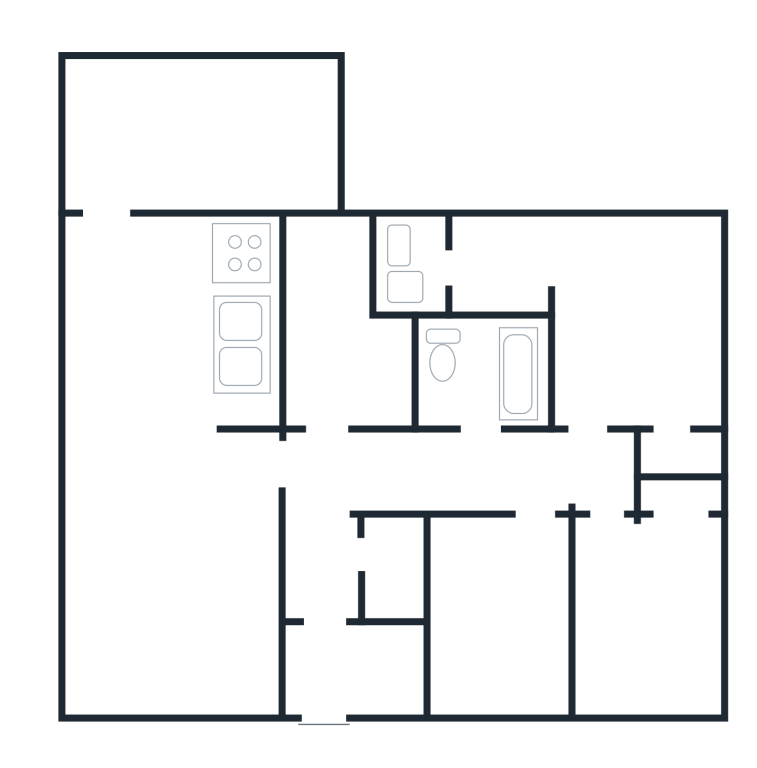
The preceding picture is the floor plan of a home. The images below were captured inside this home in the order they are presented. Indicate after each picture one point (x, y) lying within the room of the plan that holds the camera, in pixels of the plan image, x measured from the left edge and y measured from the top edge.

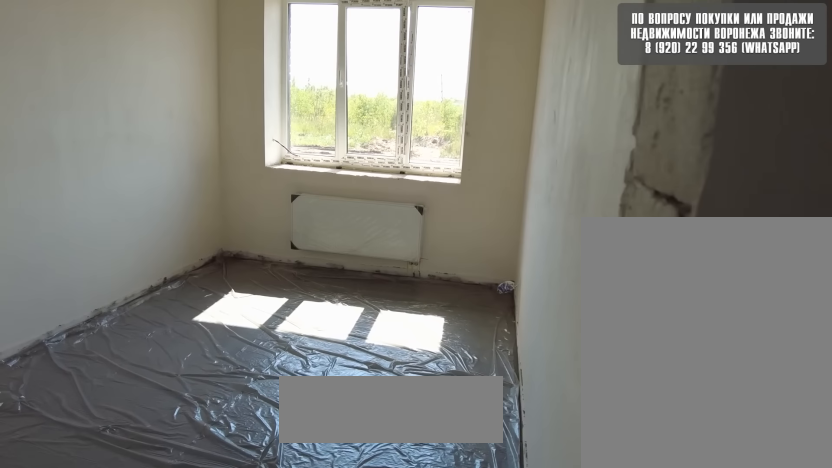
(625, 584)
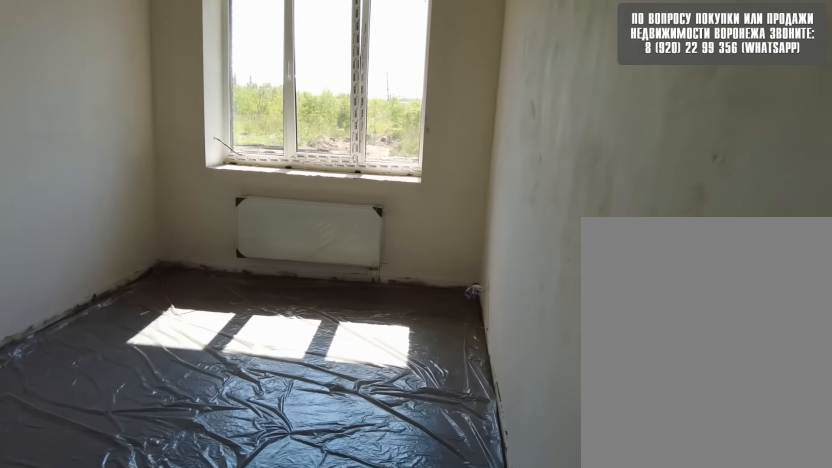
(627, 608)
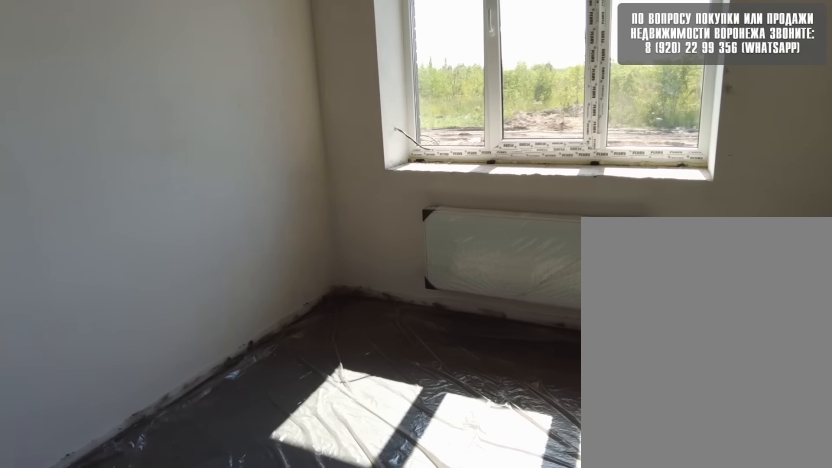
(628, 608)
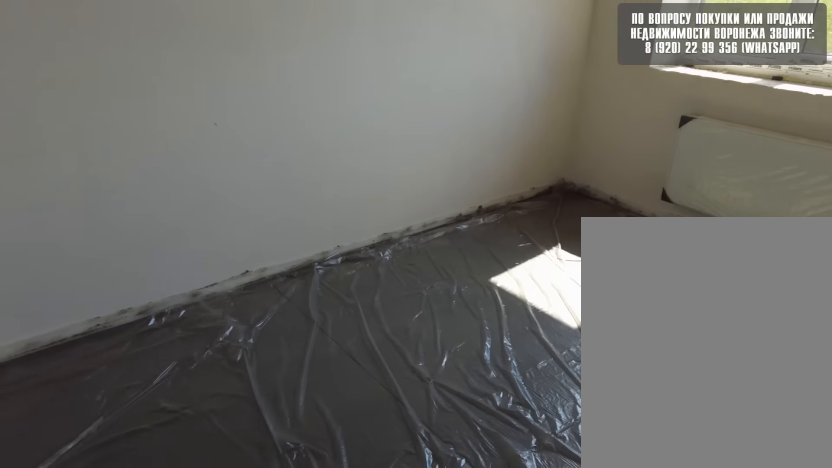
(627, 578)
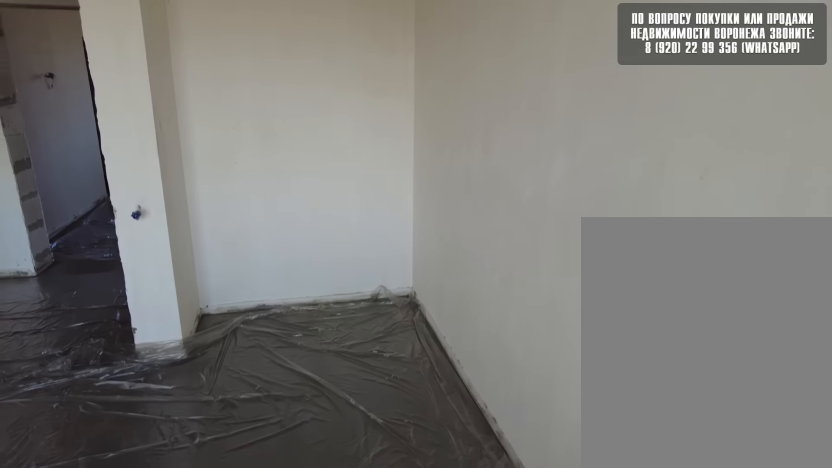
(628, 606)
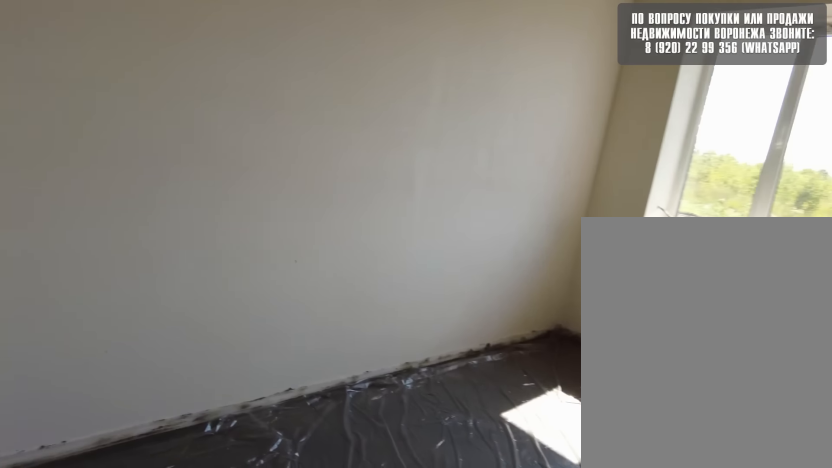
(628, 606)
